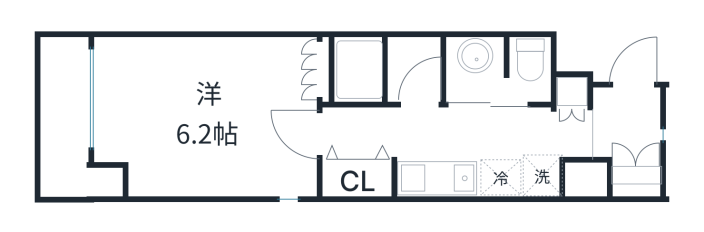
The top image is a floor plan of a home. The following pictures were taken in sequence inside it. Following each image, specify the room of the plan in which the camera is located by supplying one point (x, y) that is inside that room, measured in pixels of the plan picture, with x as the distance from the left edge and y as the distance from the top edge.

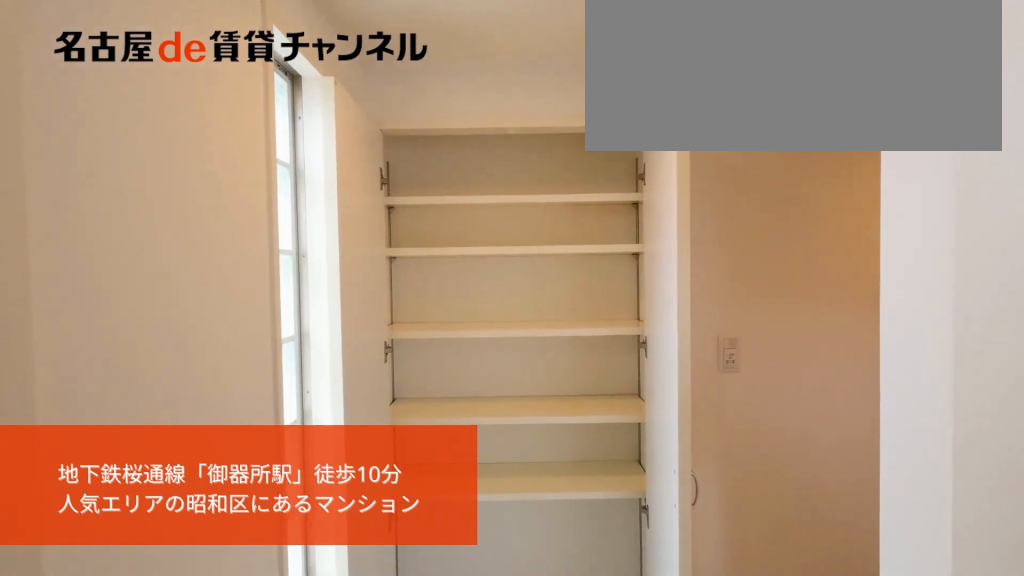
(626, 135)
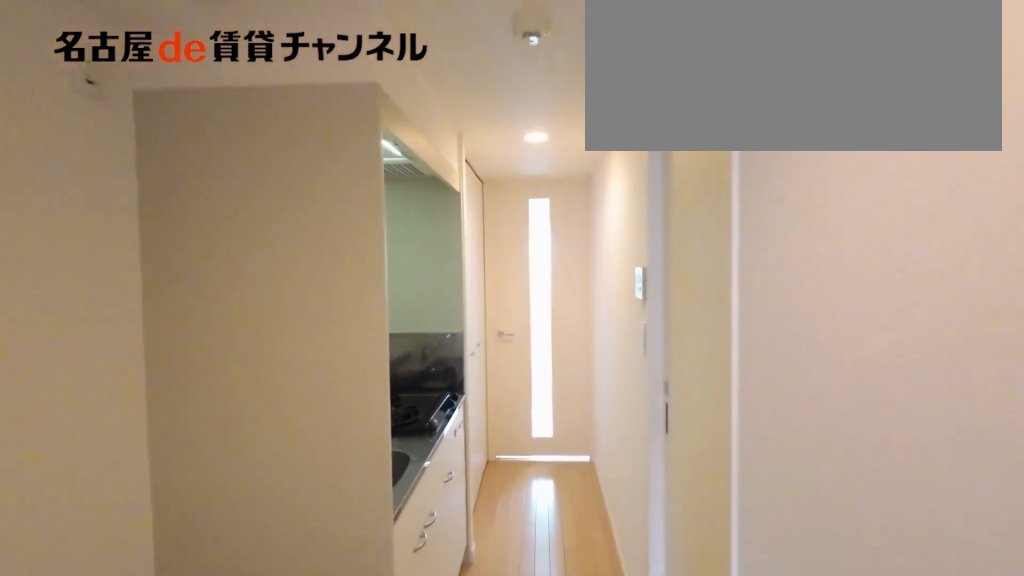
(626, 135)
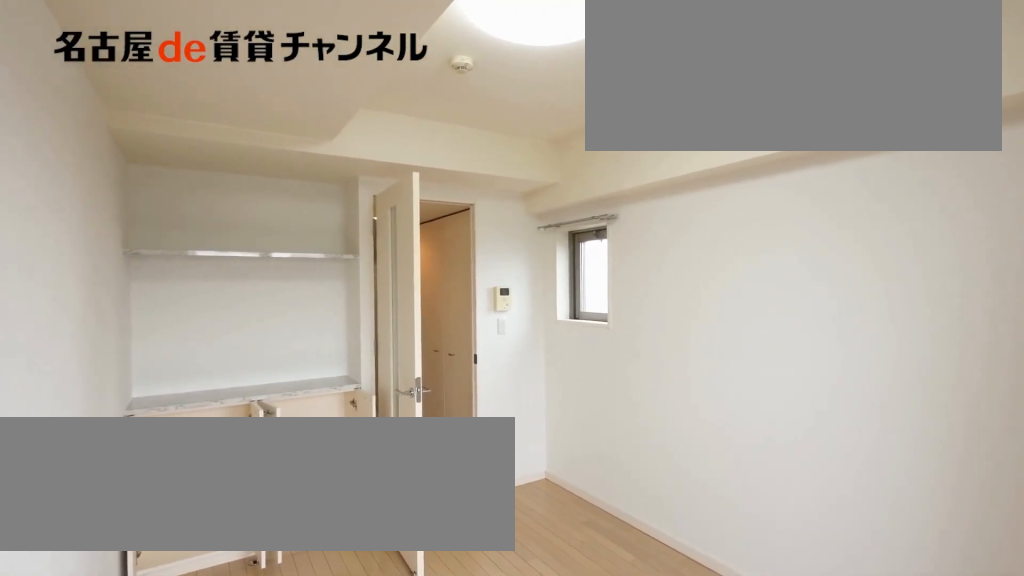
(205, 115)
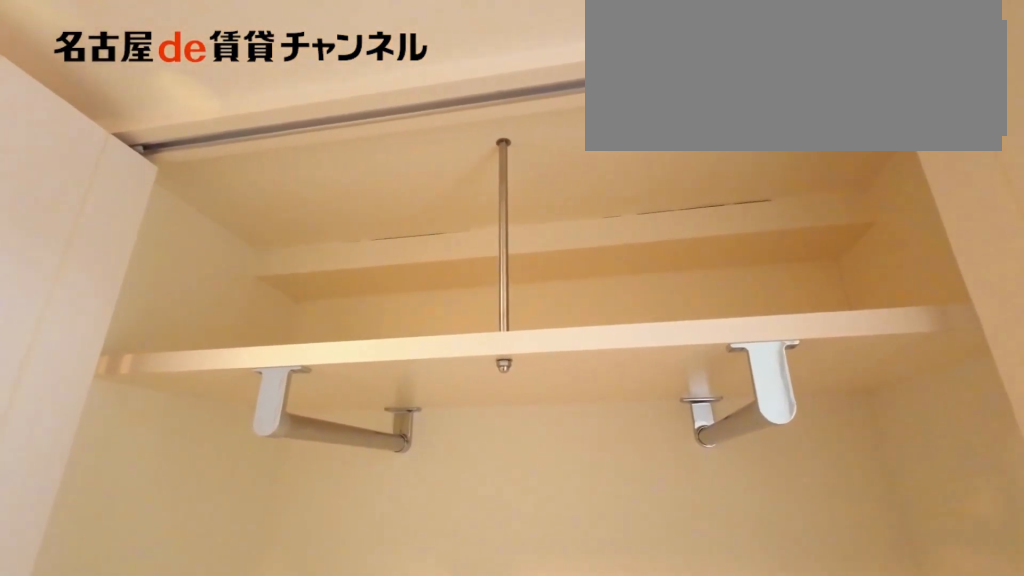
(359, 177)
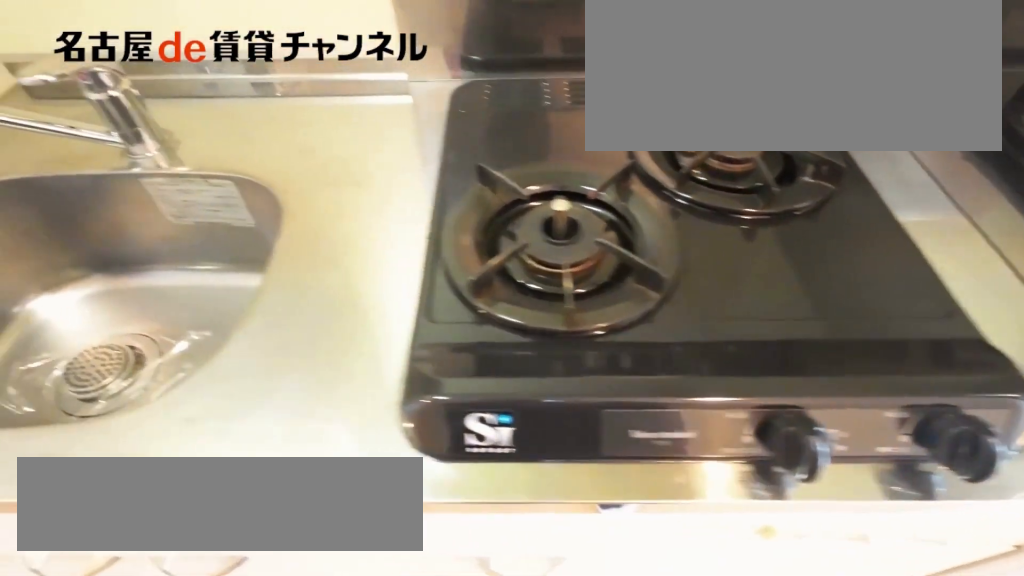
(455, 178)
